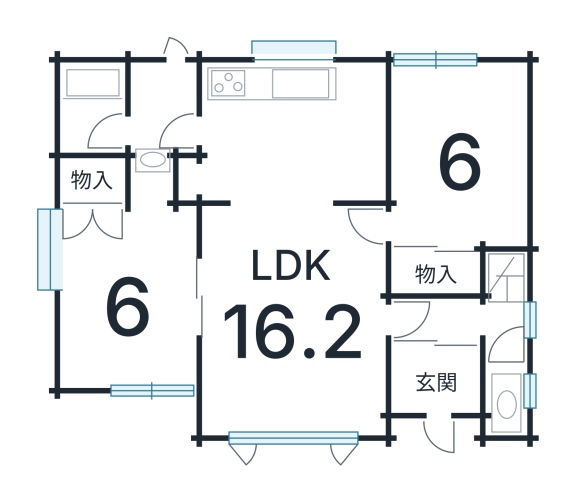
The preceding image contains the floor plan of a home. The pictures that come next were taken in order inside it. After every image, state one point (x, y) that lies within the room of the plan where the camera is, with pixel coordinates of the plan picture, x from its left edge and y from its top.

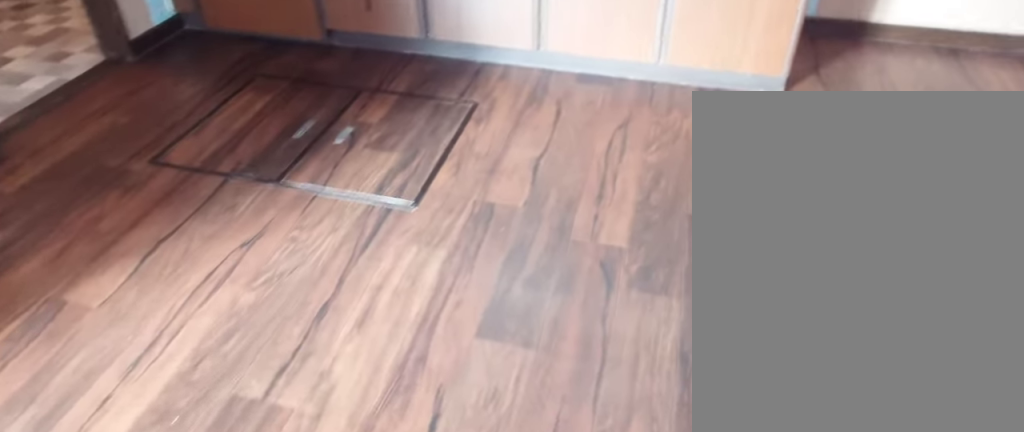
(290, 143)
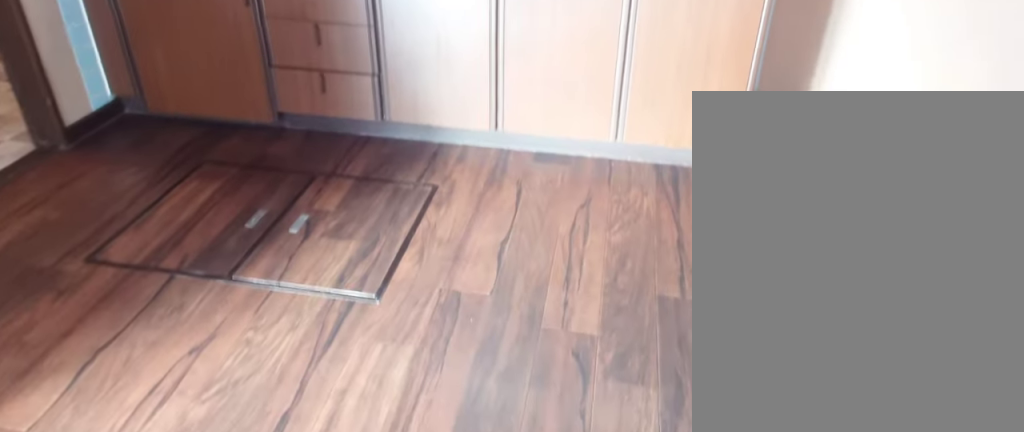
(290, 143)
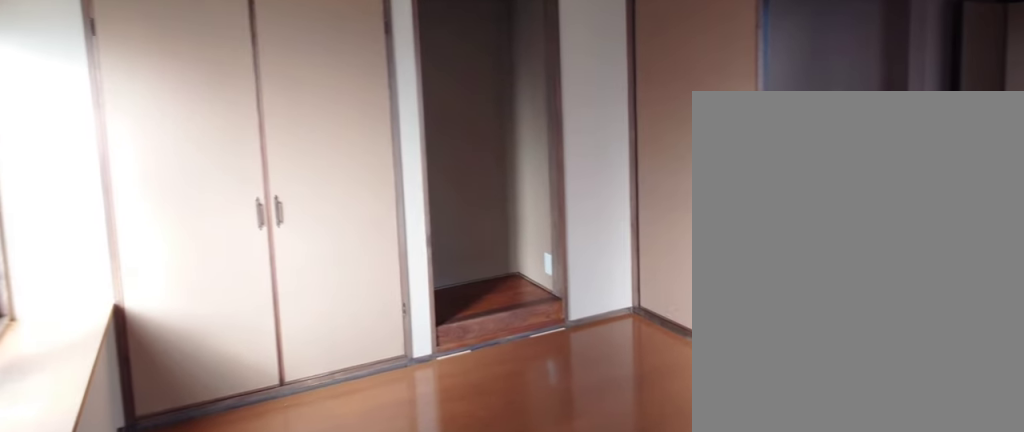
(127, 305)
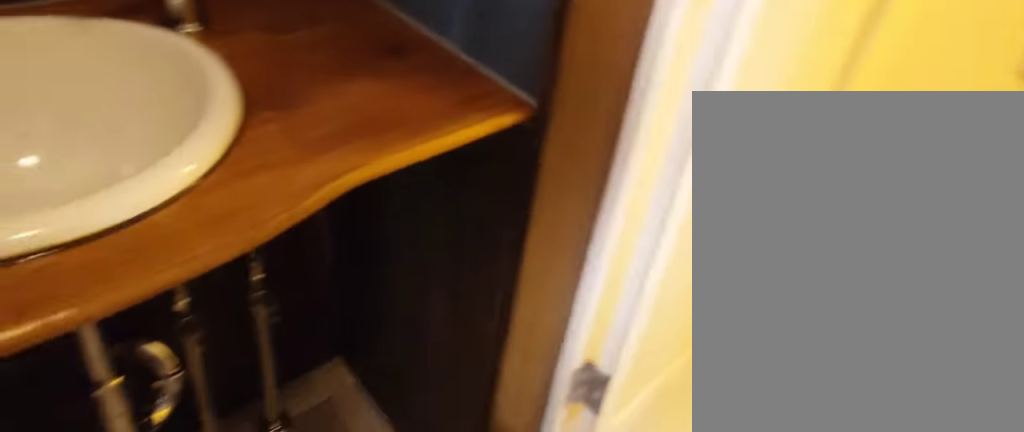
(157, 109)
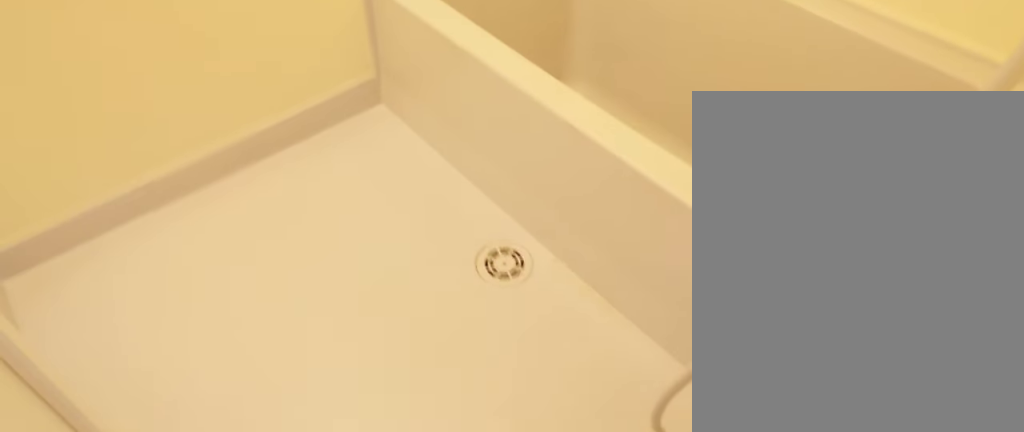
(82, 113)
